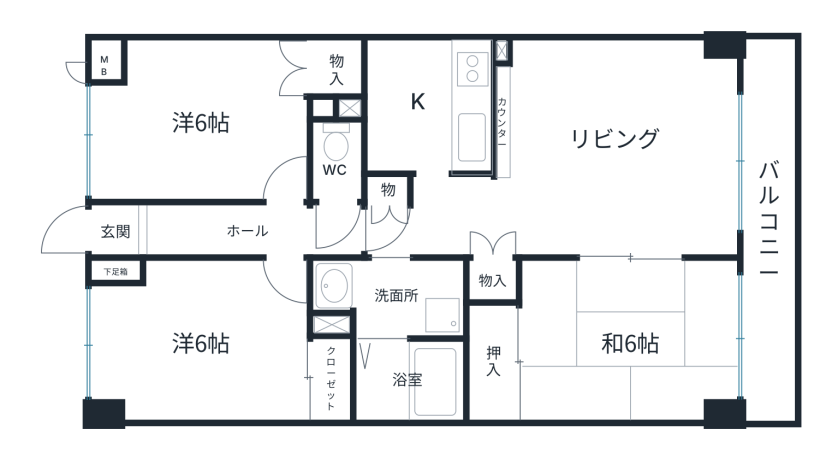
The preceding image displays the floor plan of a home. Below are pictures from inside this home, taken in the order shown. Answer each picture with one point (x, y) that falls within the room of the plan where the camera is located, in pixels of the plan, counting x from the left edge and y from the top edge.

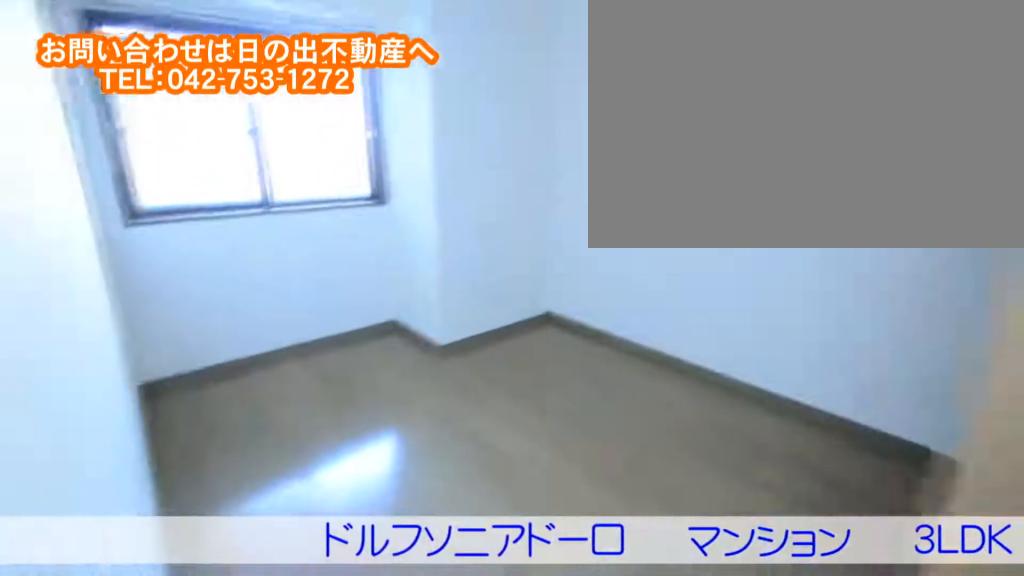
(143, 116)
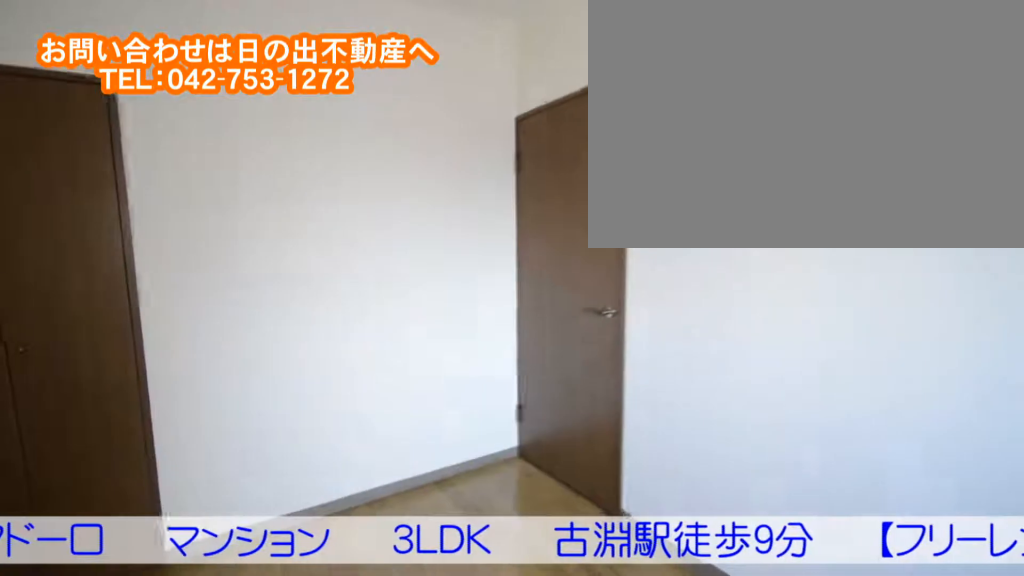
(143, 116)
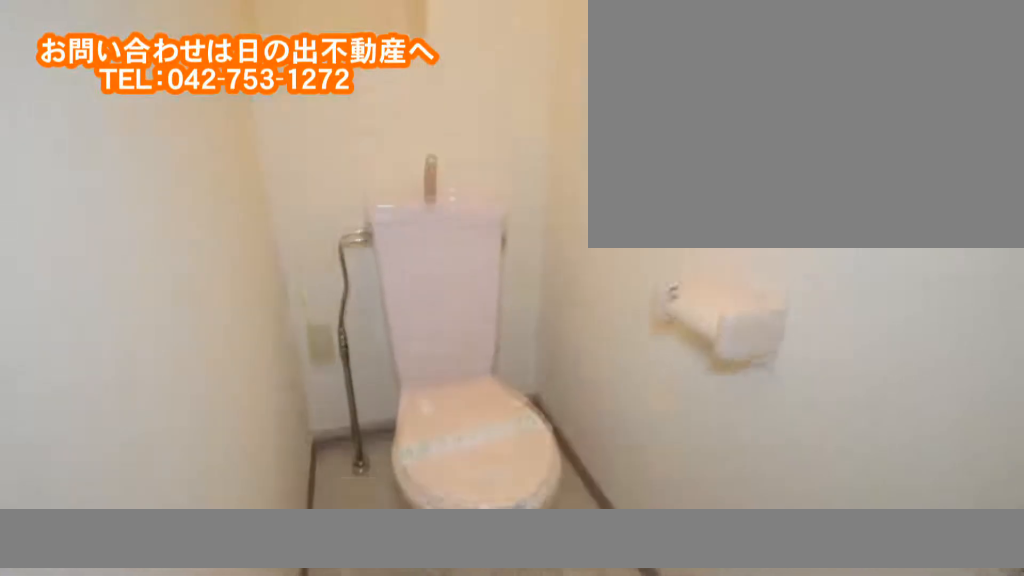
(337, 163)
